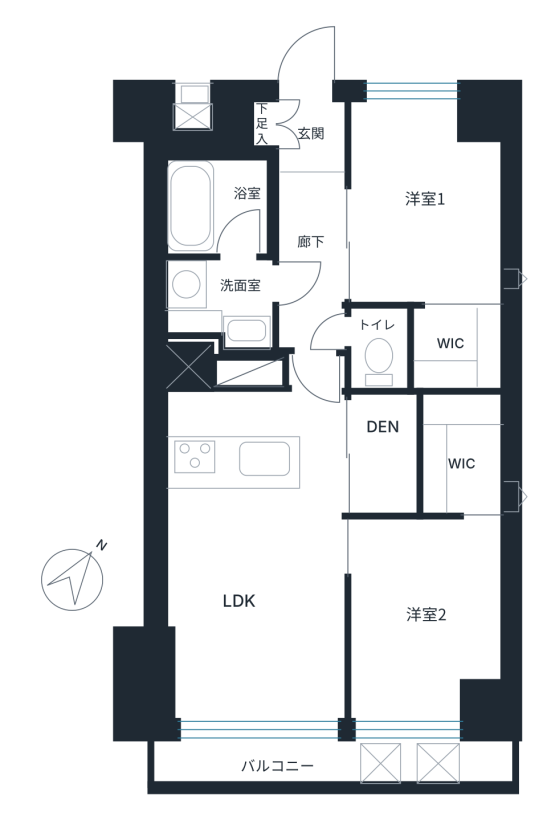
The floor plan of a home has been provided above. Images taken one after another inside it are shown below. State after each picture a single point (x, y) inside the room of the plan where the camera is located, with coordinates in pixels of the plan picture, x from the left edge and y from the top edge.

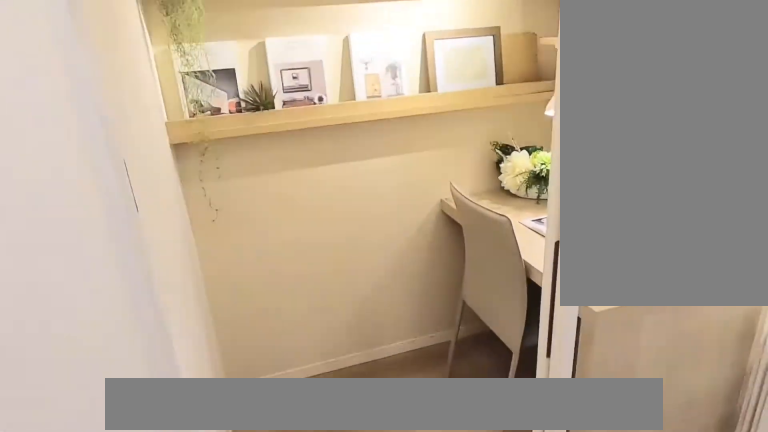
(373, 443)
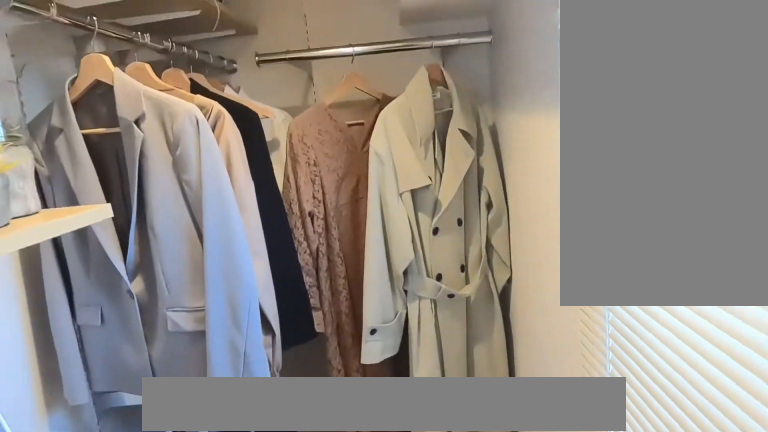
(422, 615)
